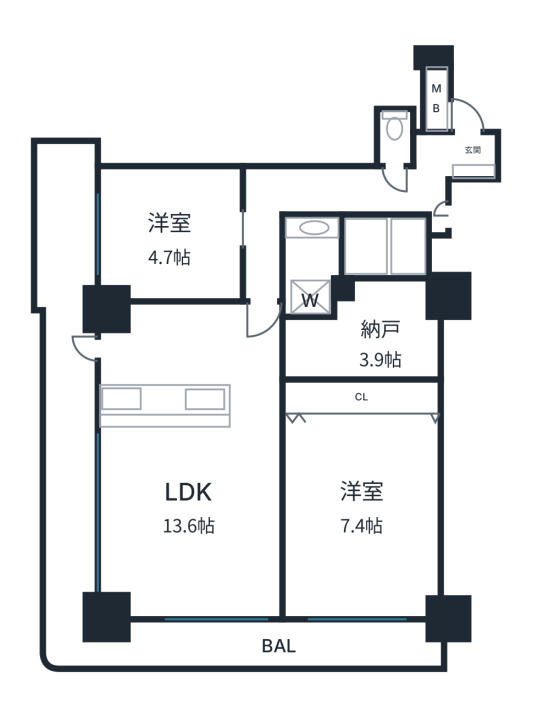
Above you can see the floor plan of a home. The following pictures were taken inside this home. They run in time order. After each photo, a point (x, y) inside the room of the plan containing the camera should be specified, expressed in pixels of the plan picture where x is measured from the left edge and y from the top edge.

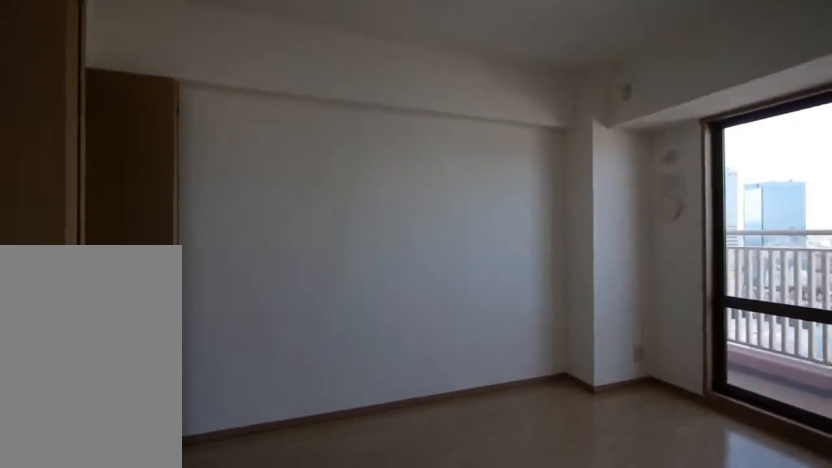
(347, 503)
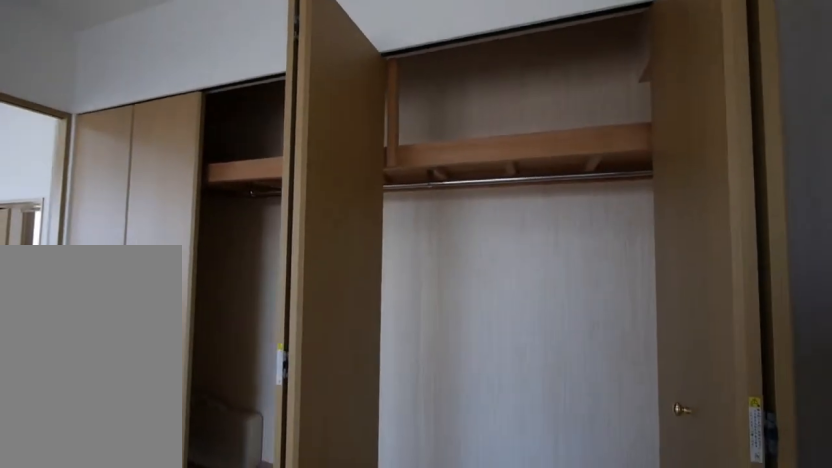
(346, 503)
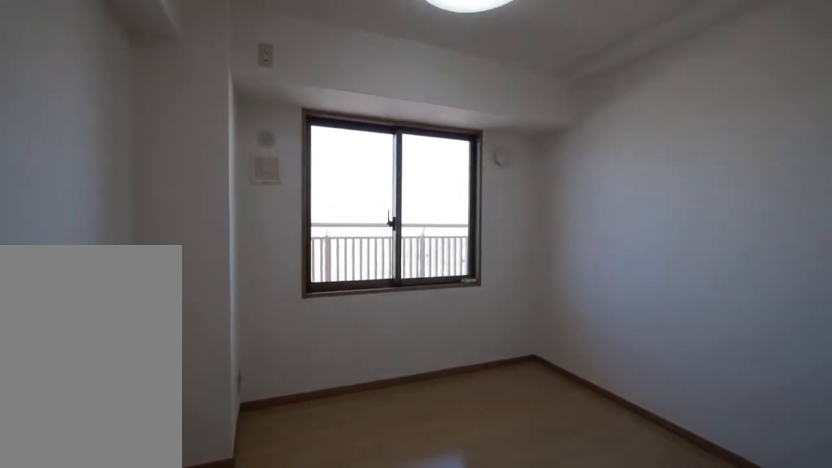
(191, 242)
